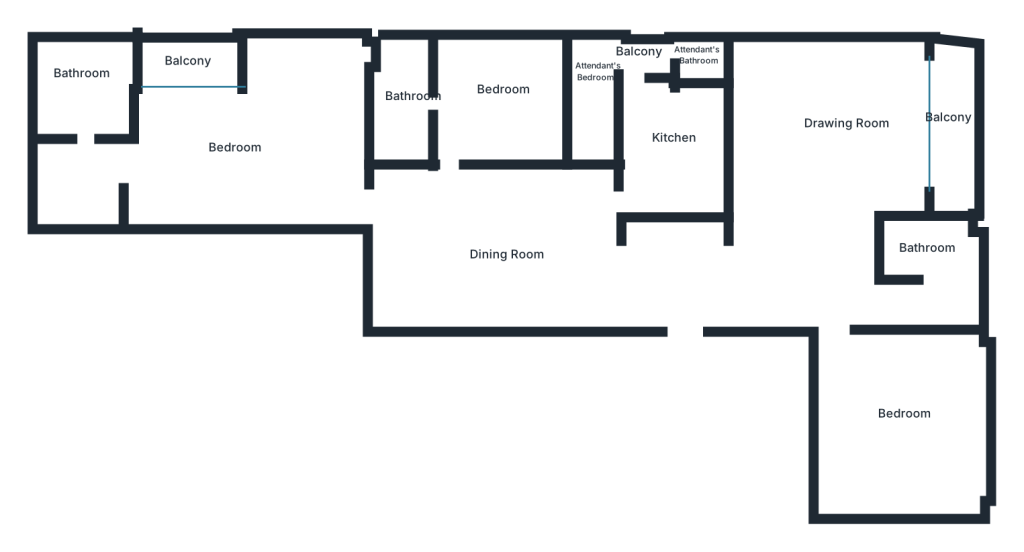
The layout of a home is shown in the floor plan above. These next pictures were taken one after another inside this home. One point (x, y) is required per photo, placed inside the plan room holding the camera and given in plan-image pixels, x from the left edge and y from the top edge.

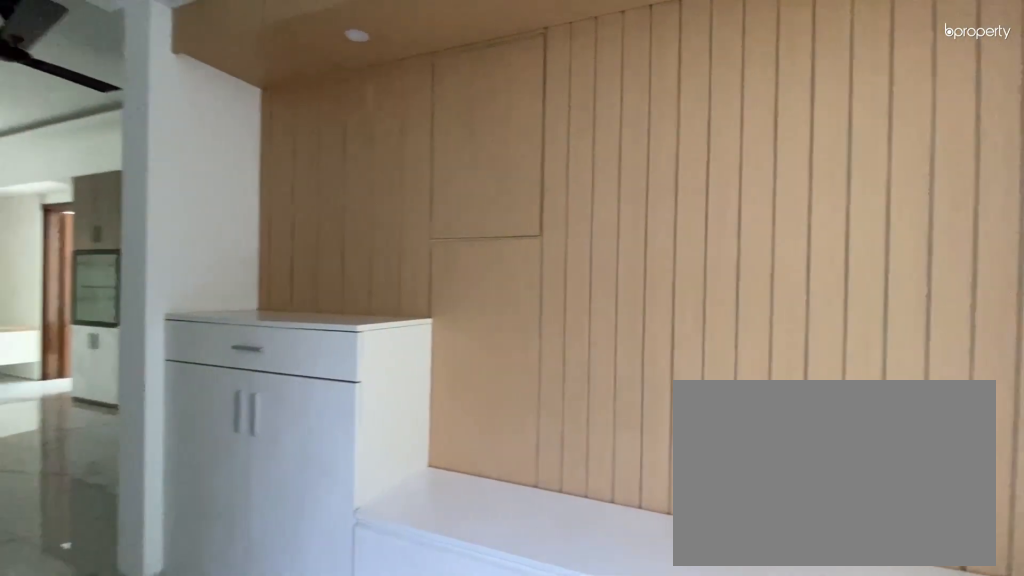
(638, 281)
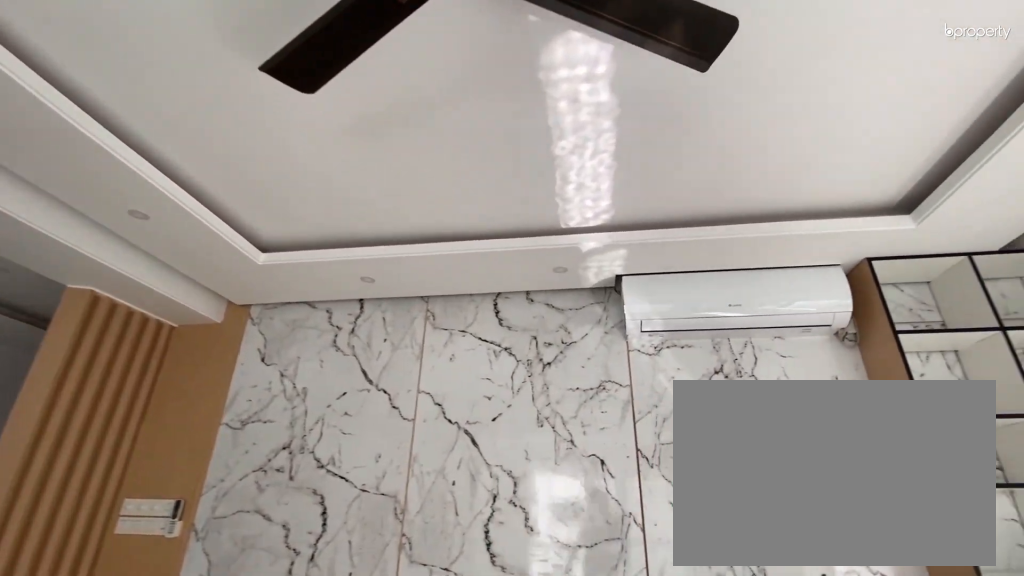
(846, 125)
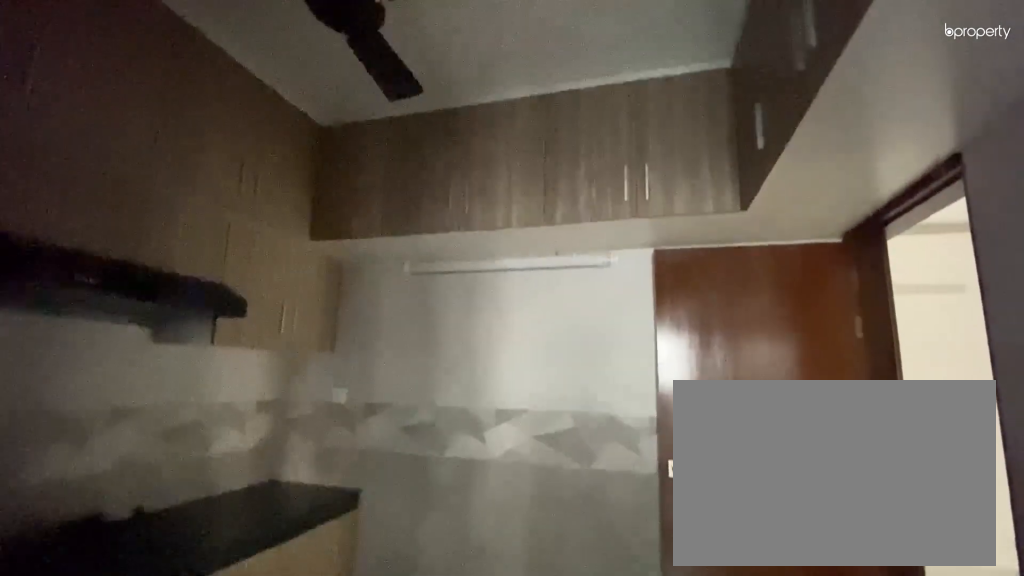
(676, 149)
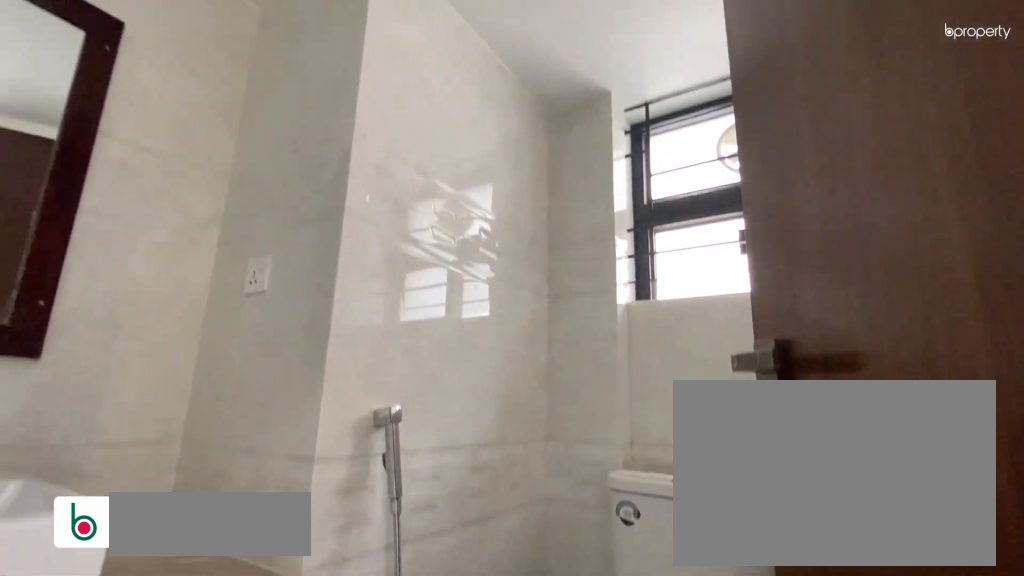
(406, 96)
